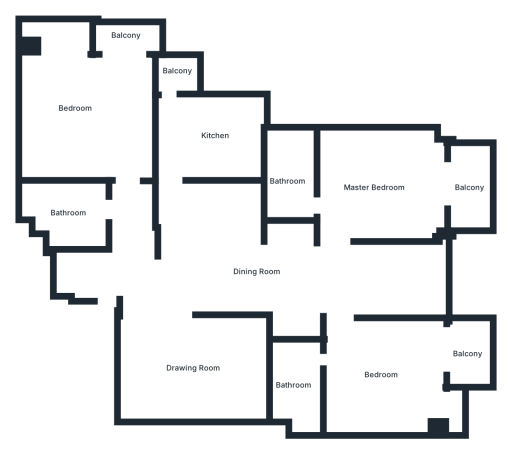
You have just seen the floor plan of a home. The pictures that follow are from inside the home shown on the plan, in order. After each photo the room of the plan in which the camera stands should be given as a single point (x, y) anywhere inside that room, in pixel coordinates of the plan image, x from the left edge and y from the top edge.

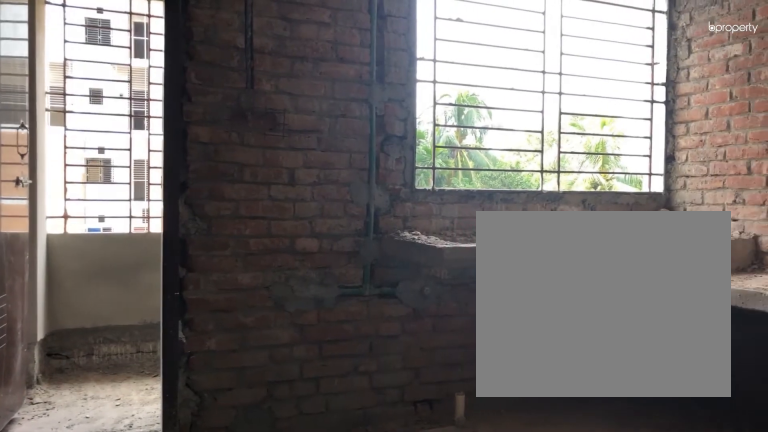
(216, 129)
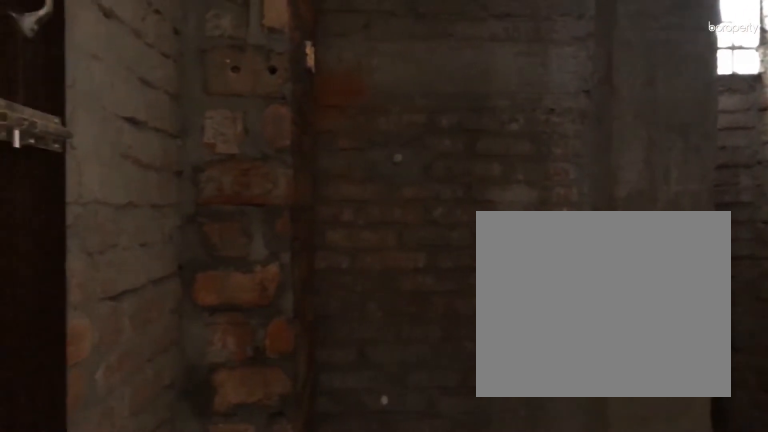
(71, 210)
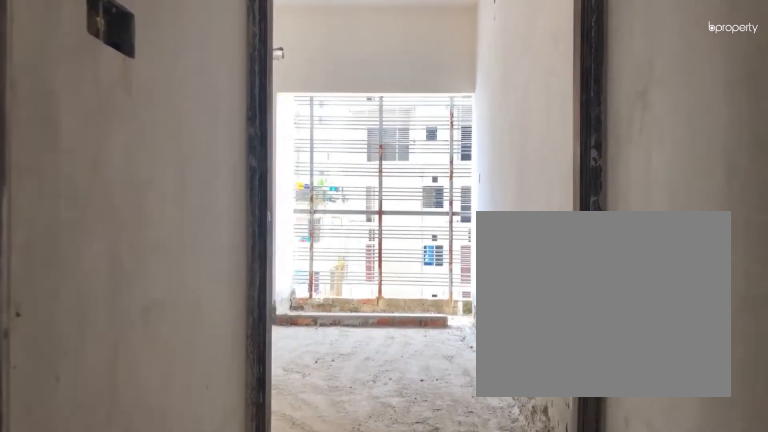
(124, 150)
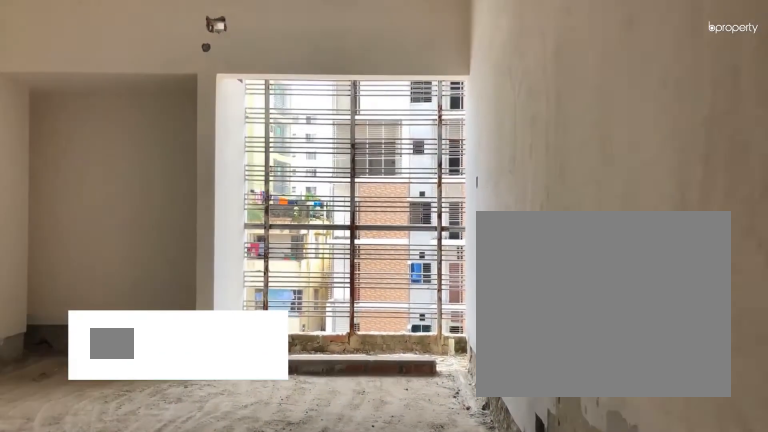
(76, 101)
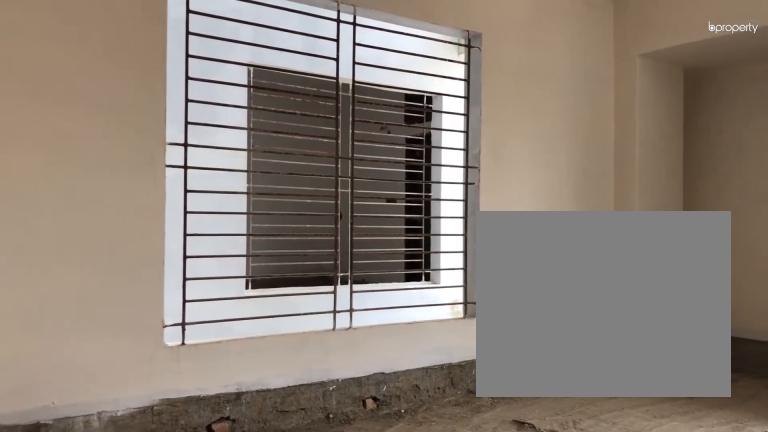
(76, 101)
